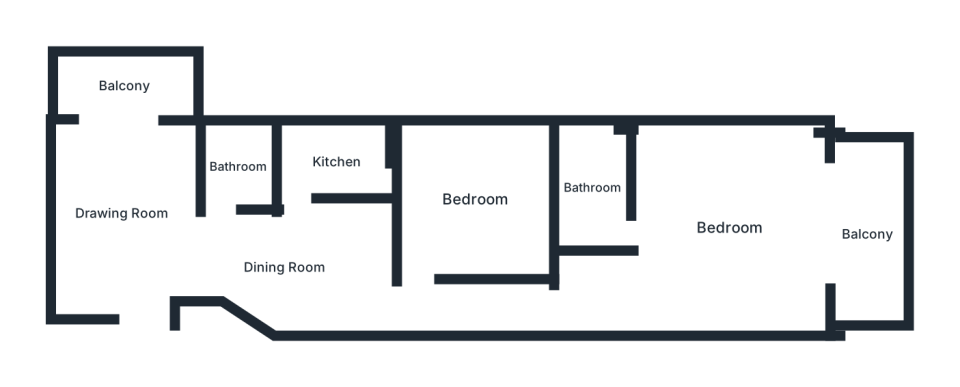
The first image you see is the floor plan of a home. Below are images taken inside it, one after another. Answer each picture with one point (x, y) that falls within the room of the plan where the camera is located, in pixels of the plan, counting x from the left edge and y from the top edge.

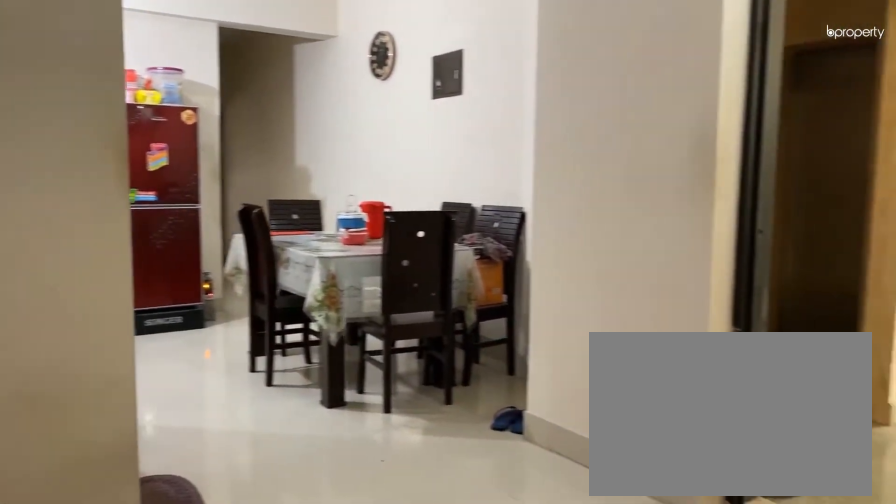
(119, 214)
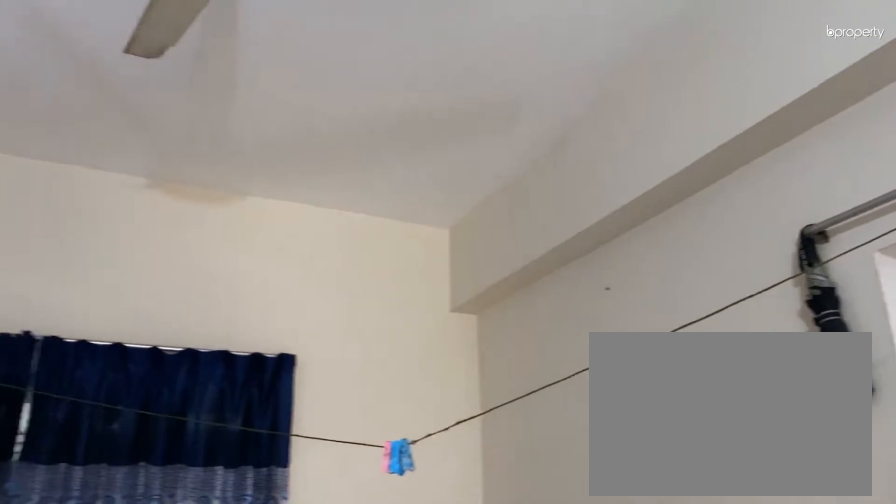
(119, 214)
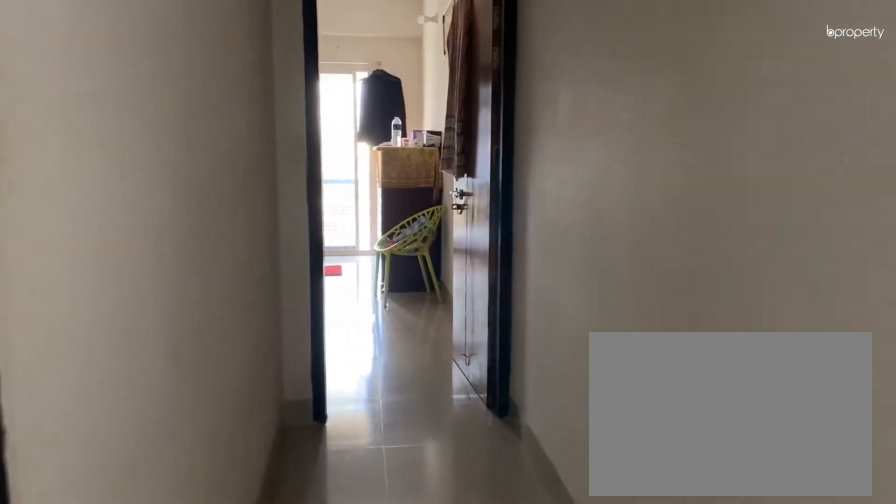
(283, 265)
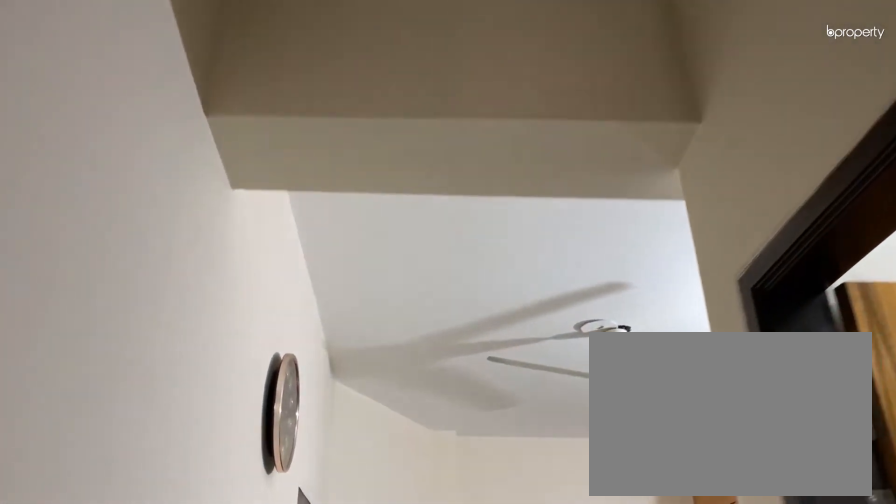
(283, 265)
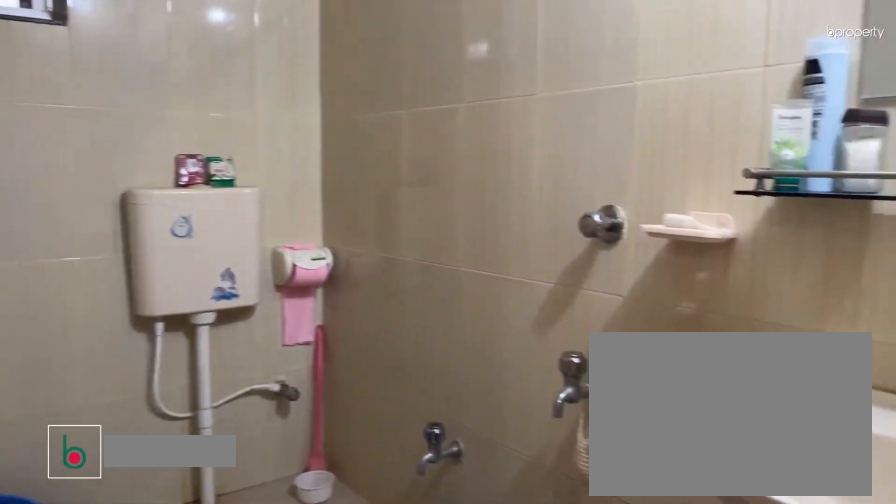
(236, 166)
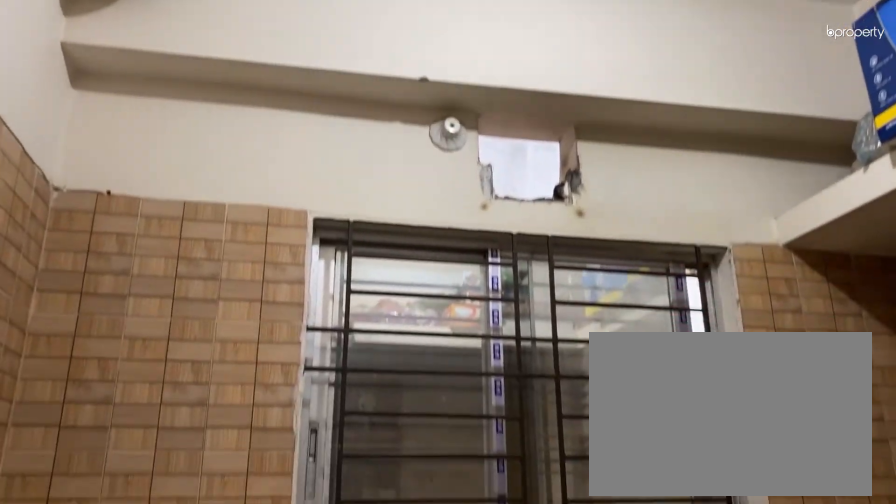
(338, 157)
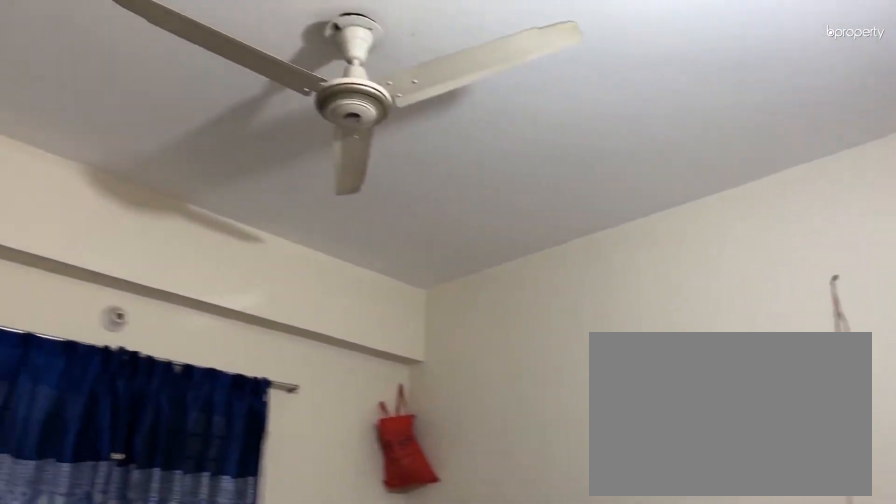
(473, 199)
